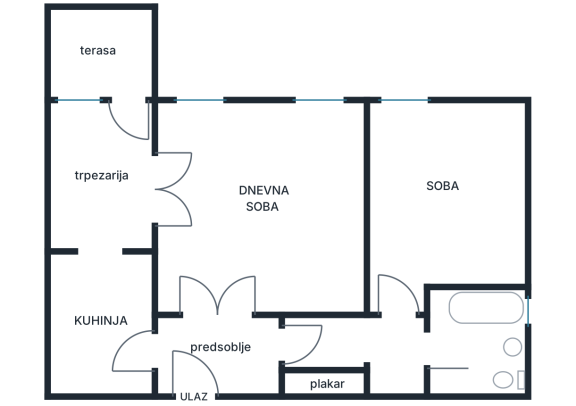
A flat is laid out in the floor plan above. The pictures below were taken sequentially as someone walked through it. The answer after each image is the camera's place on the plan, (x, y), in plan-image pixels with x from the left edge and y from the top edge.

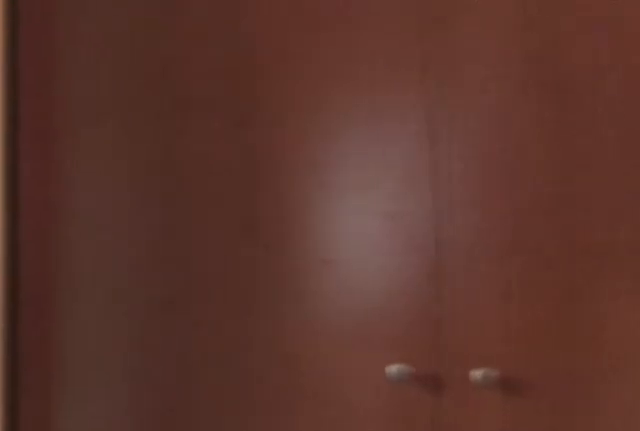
(408, 313)
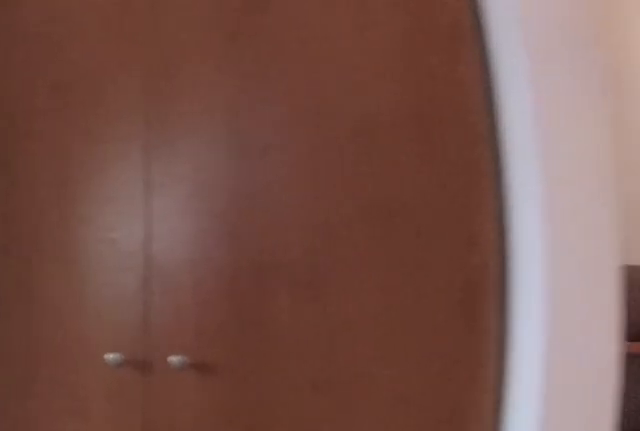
(405, 307)
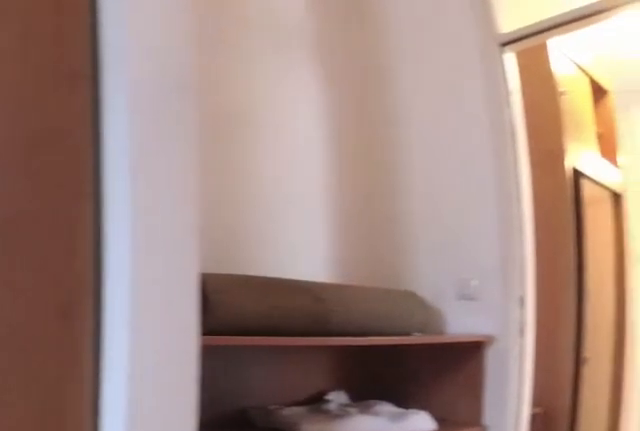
(411, 315)
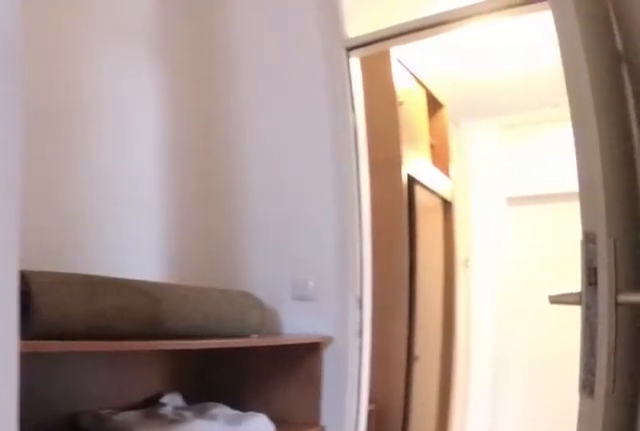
(417, 324)
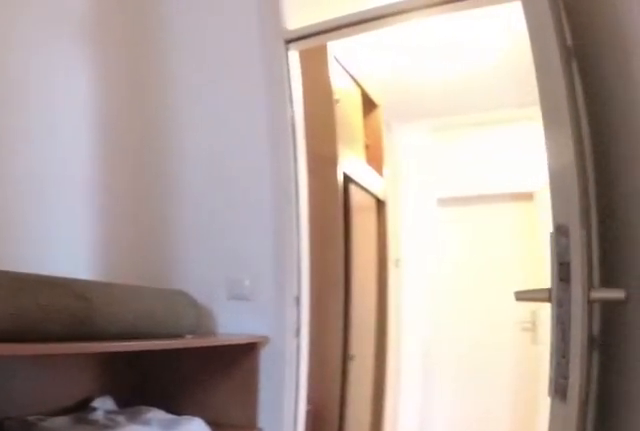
(418, 329)
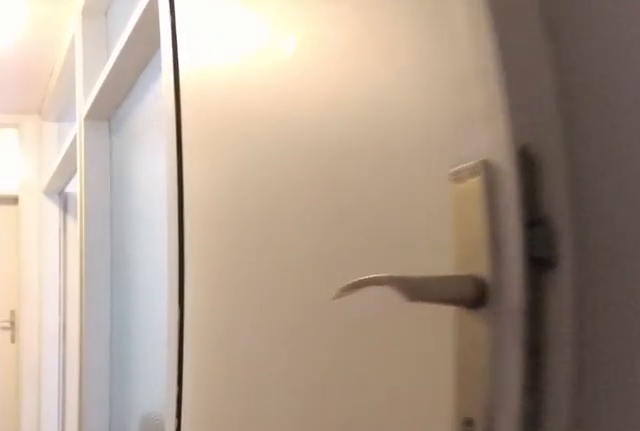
(376, 338)
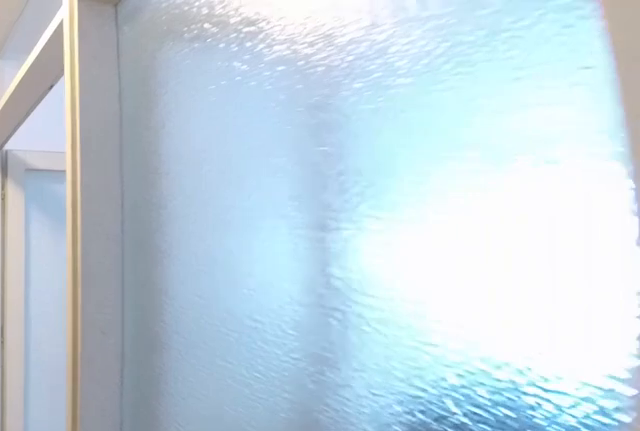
(306, 337)
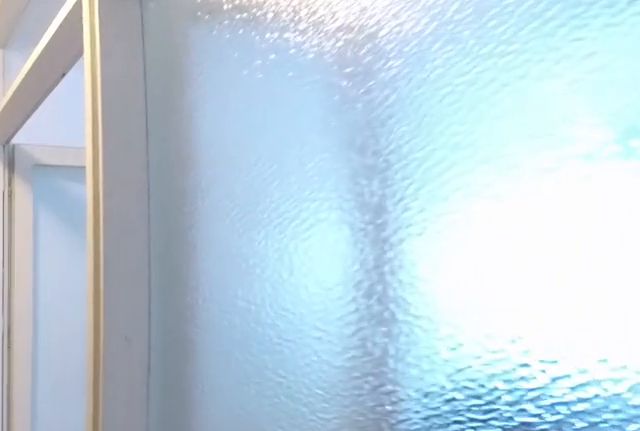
(298, 337)
